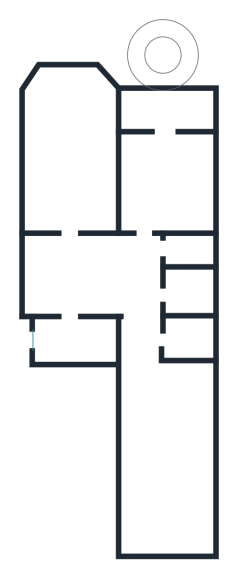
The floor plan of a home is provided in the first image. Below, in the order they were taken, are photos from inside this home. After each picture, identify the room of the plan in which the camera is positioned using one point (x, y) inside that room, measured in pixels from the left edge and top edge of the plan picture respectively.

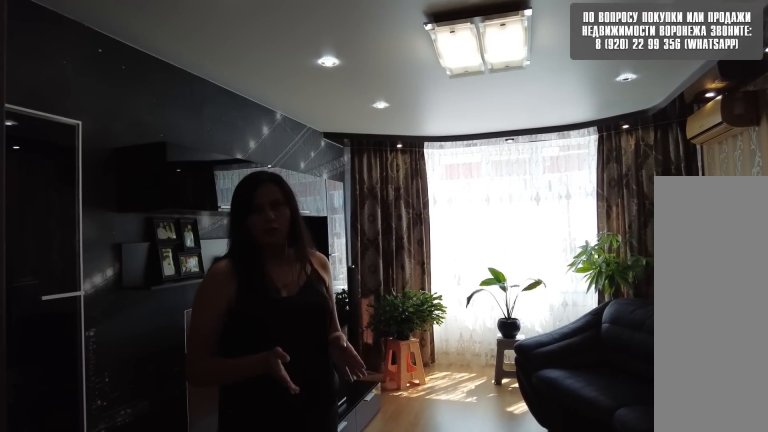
(68, 203)
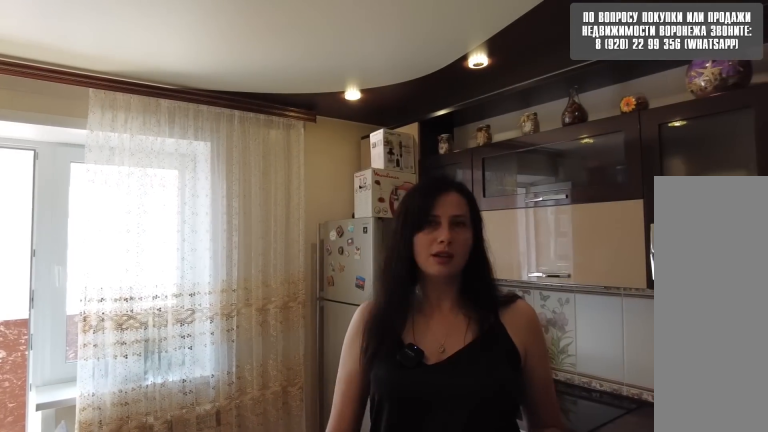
(169, 203)
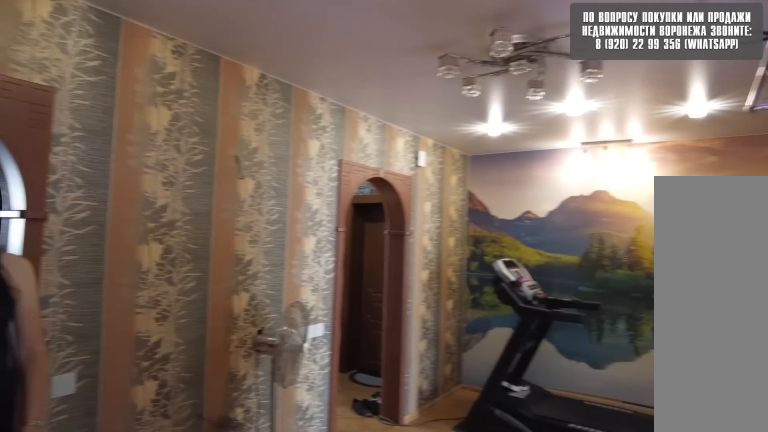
(142, 290)
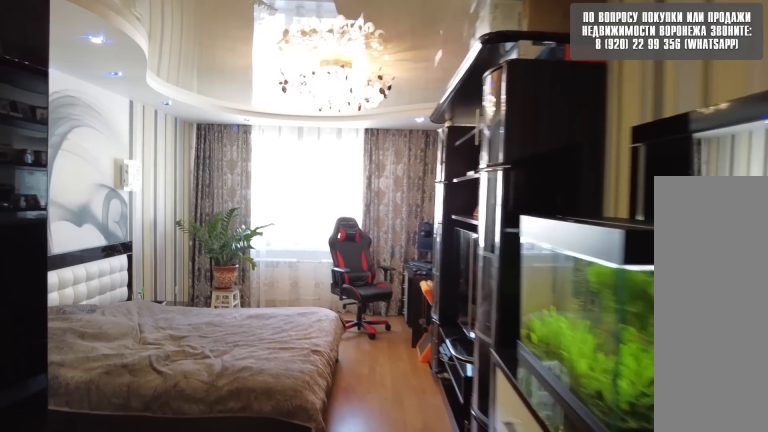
(142, 347)
